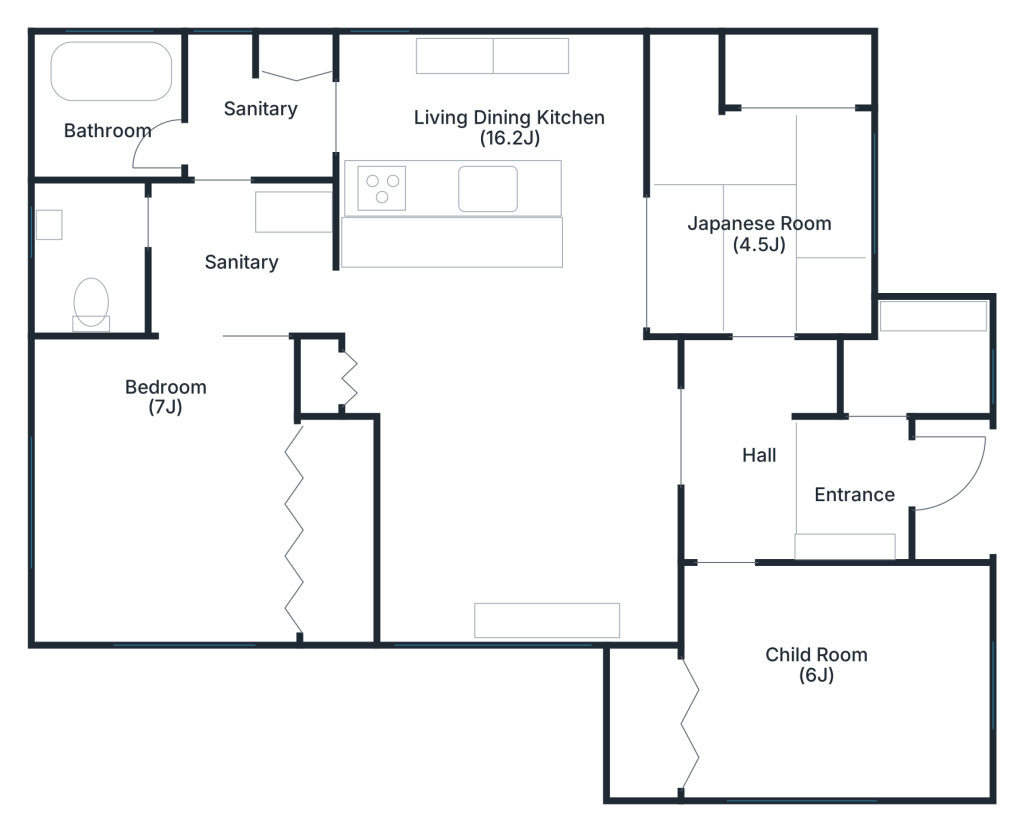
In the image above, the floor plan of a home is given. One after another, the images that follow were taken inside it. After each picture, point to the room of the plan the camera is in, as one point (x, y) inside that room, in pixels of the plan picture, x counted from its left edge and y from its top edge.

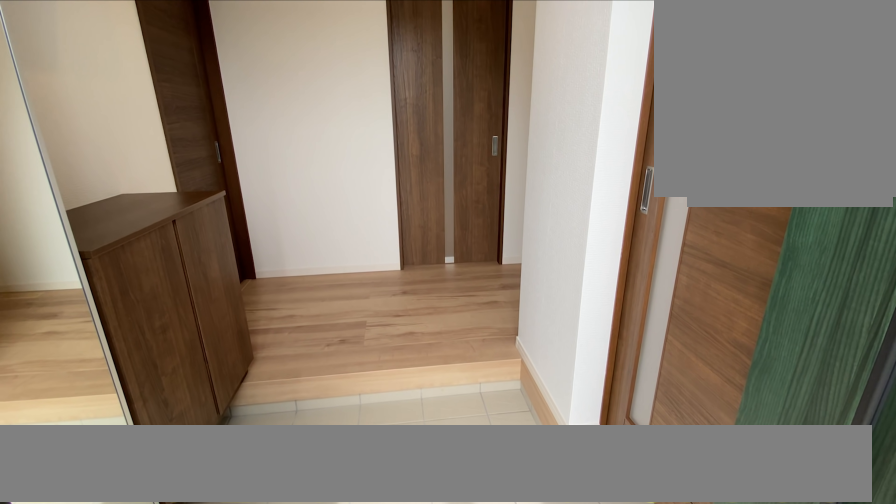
(850, 481)
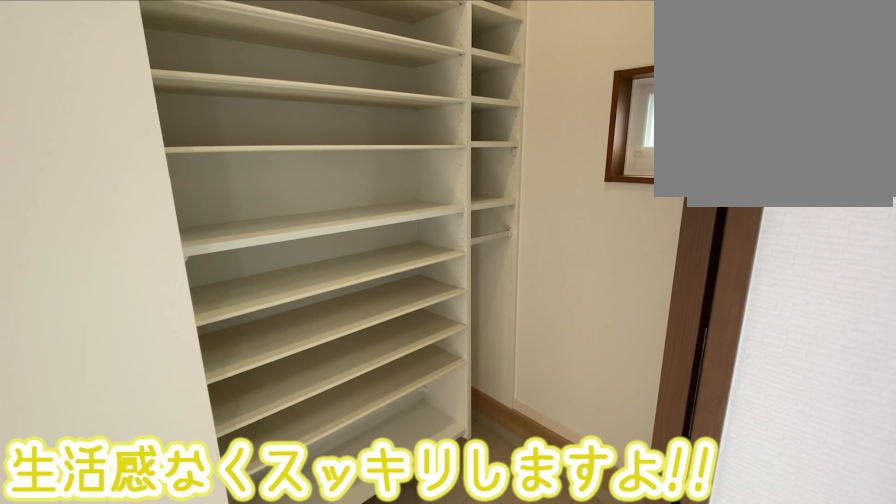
(920, 364)
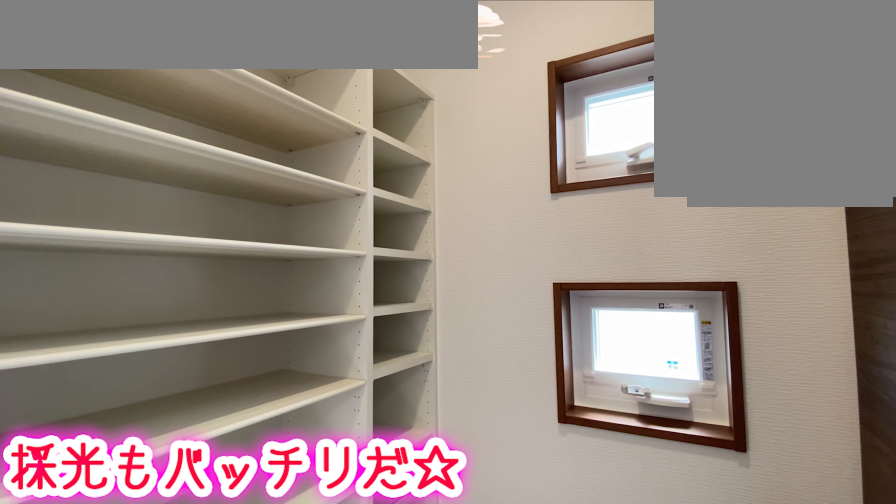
(920, 364)
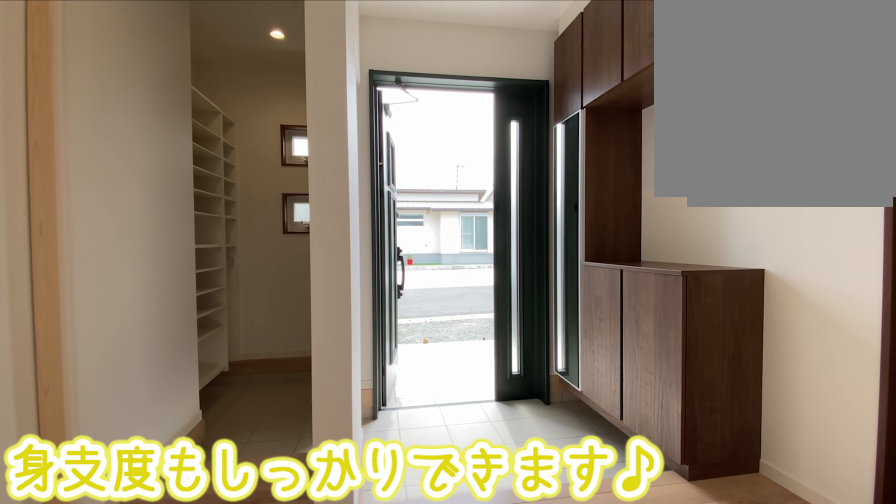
(850, 482)
